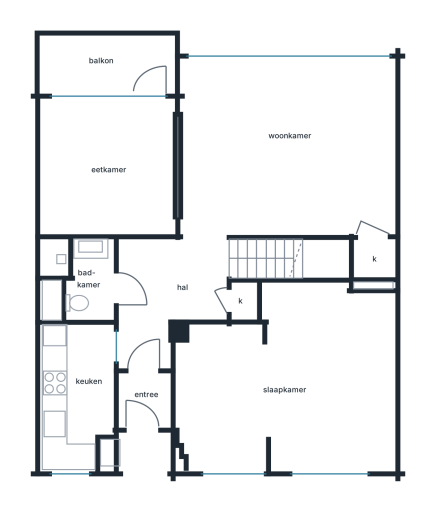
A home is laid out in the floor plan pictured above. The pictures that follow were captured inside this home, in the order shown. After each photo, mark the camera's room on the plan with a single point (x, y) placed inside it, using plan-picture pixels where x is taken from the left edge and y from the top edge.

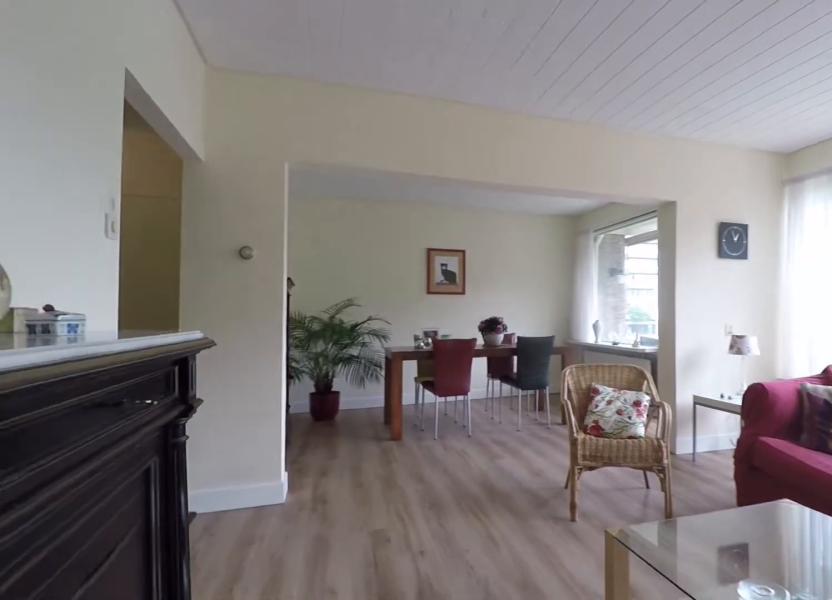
(226, 160)
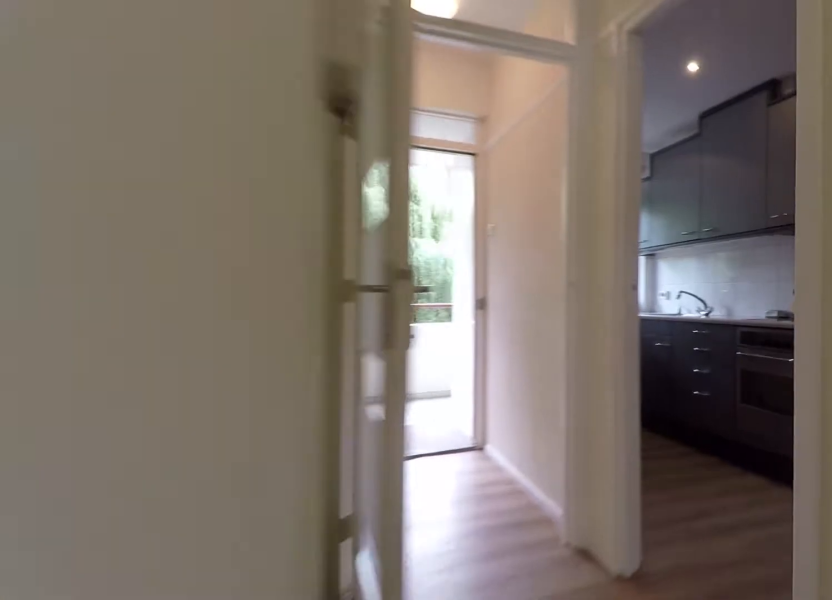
(163, 313)
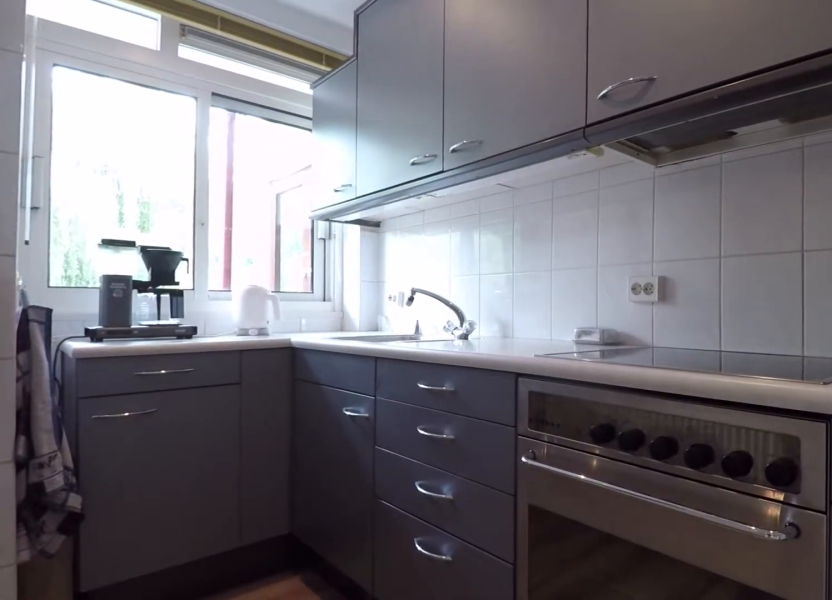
(76, 394)
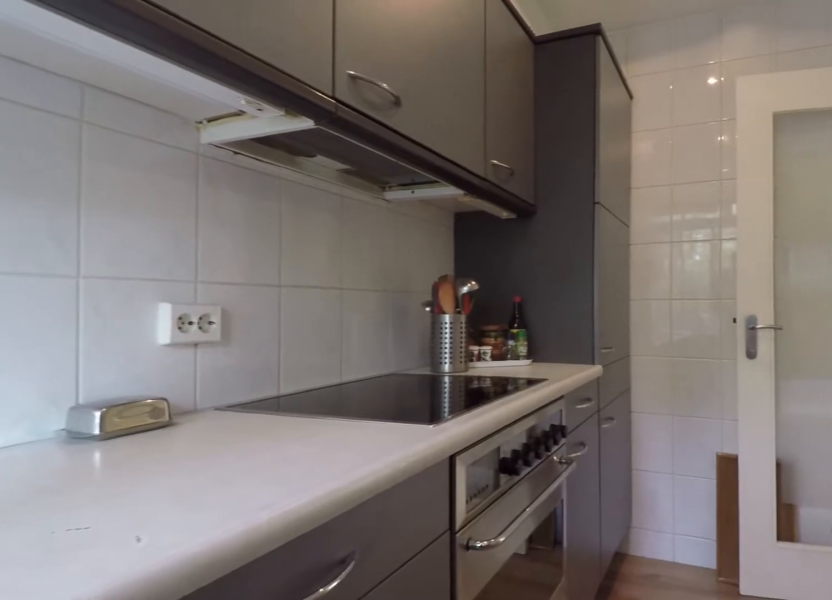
(76, 394)
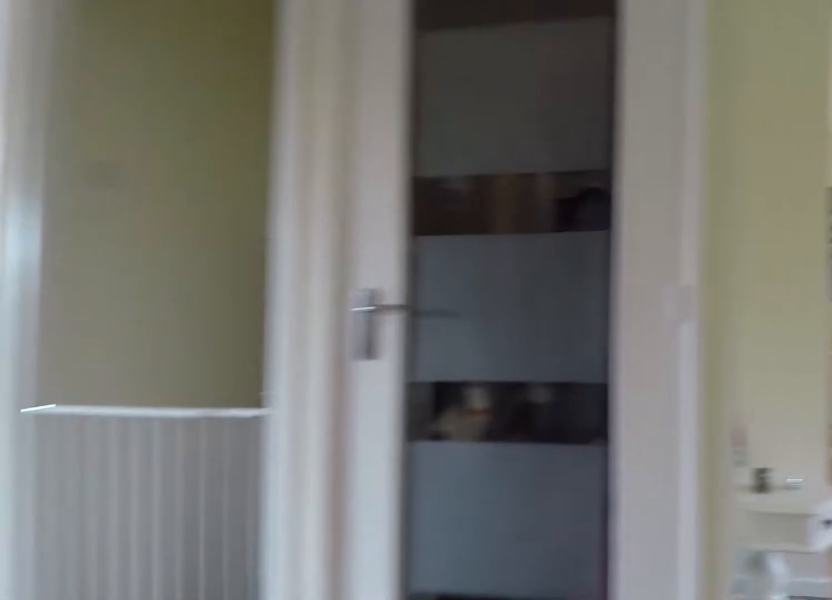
(163, 314)
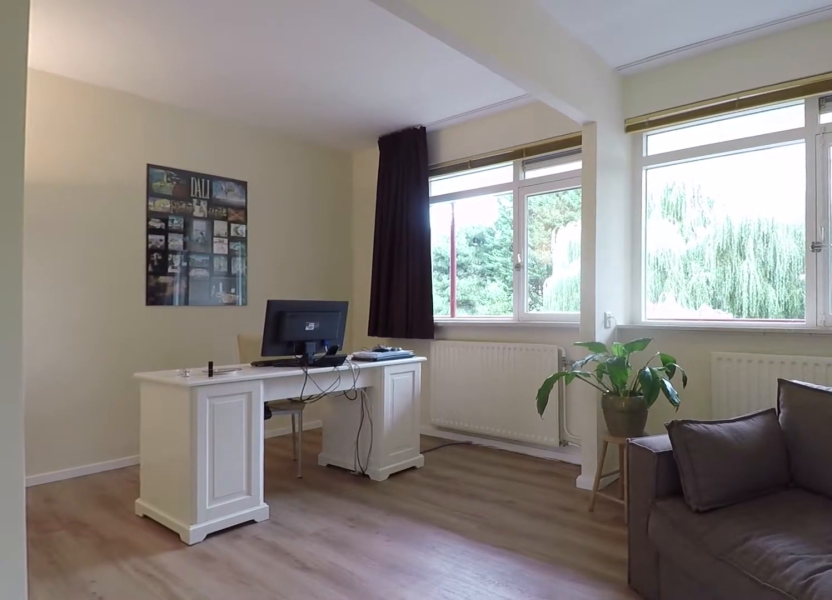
(290, 383)
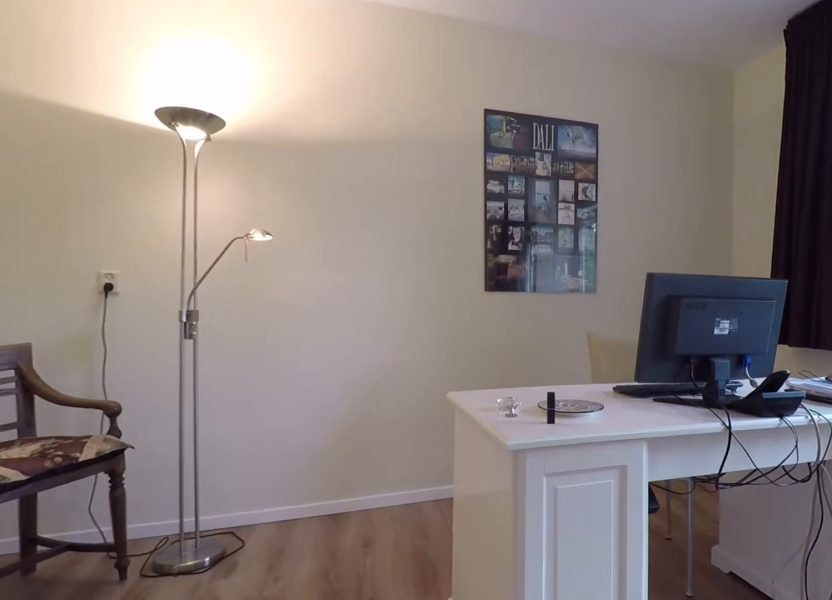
(290, 383)
